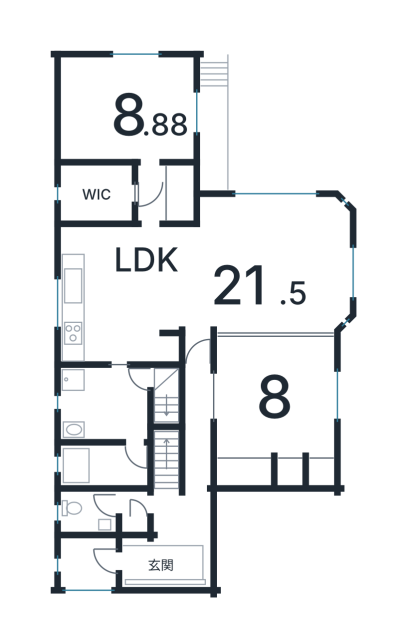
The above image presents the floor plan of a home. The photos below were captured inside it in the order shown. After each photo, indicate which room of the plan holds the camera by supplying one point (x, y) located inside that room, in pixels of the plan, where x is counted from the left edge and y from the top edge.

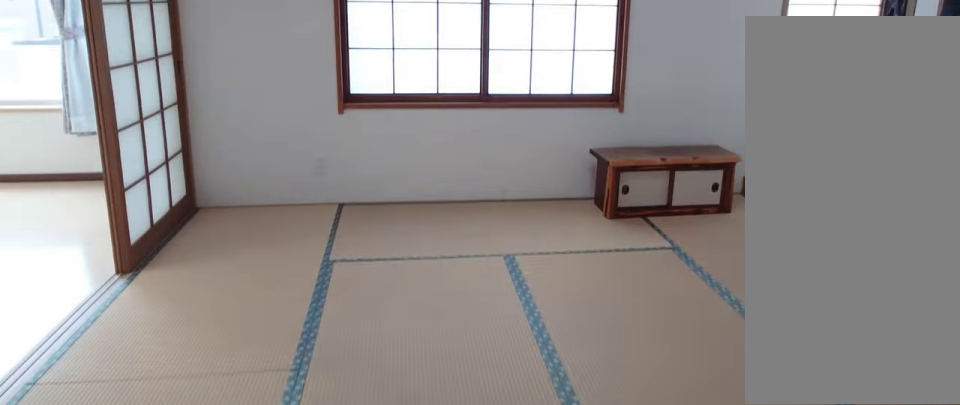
(274, 399)
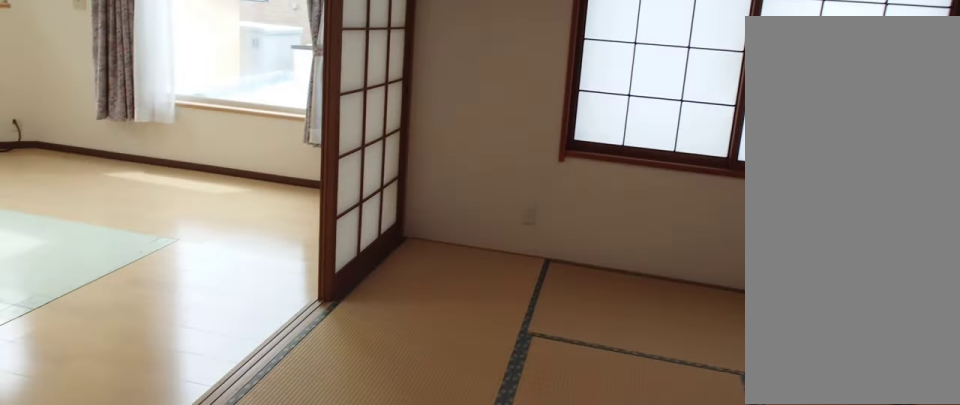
(274, 399)
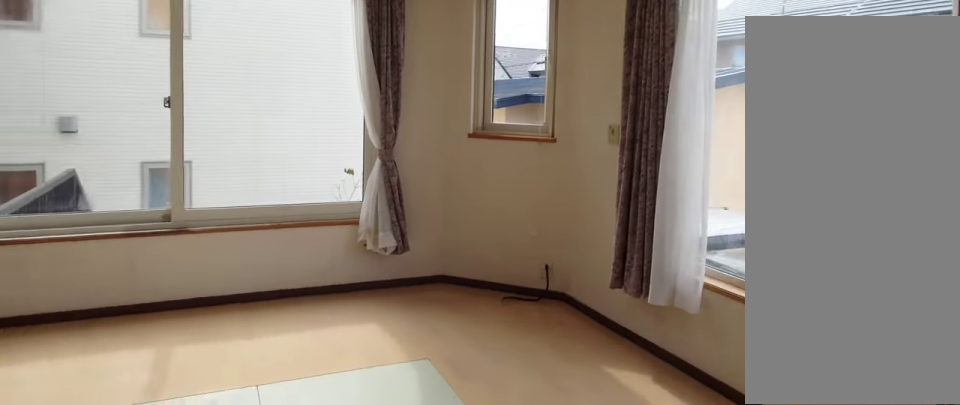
(256, 262)
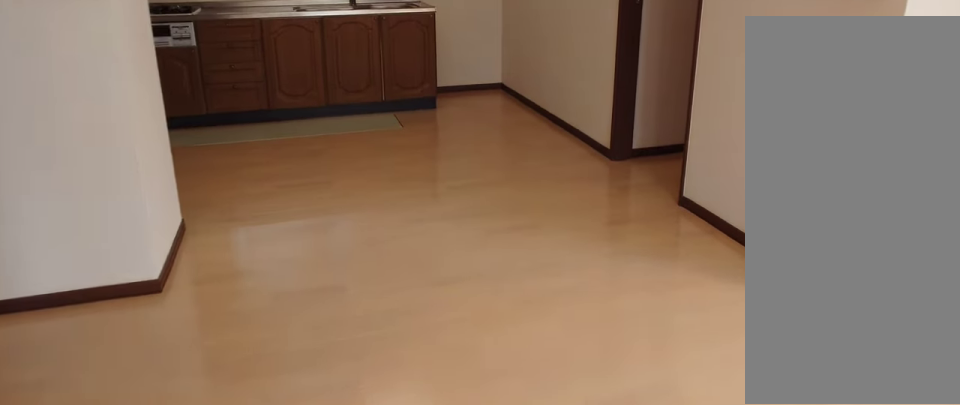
(256, 262)
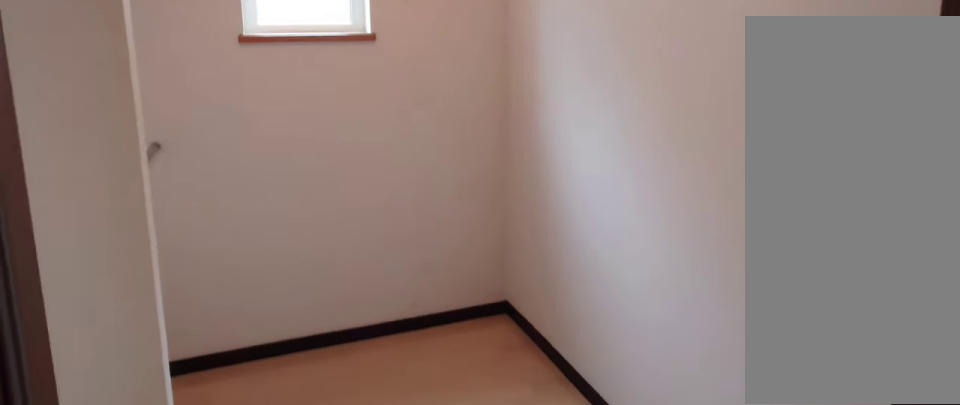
(95, 191)
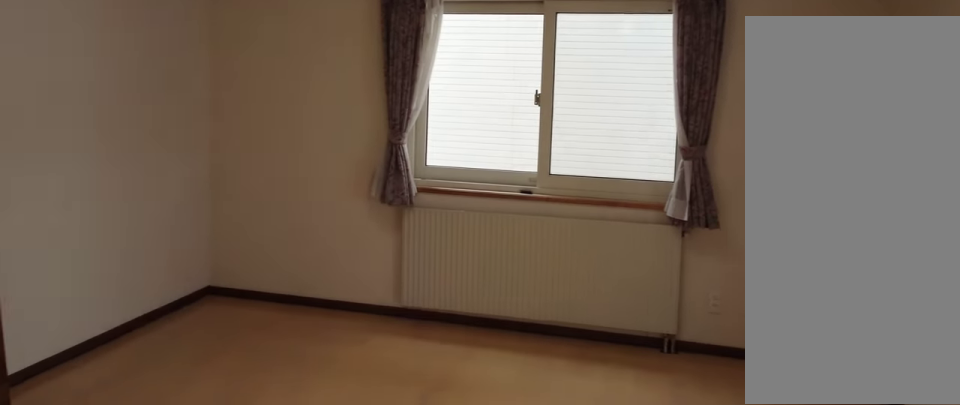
(122, 102)
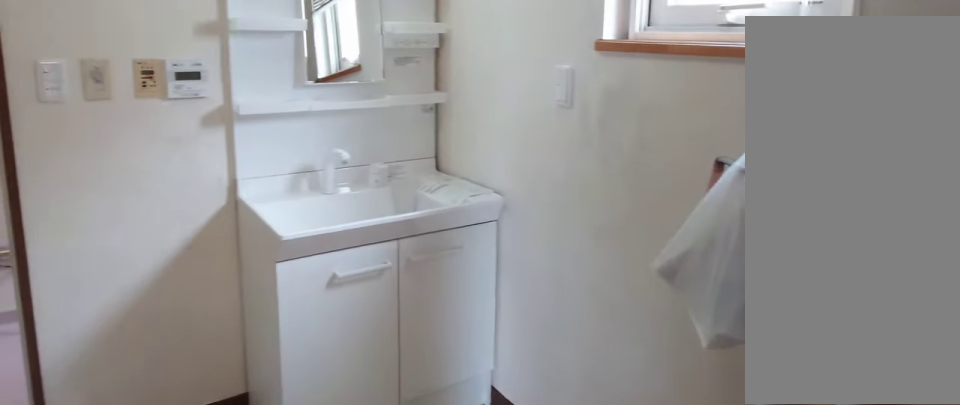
(109, 402)
